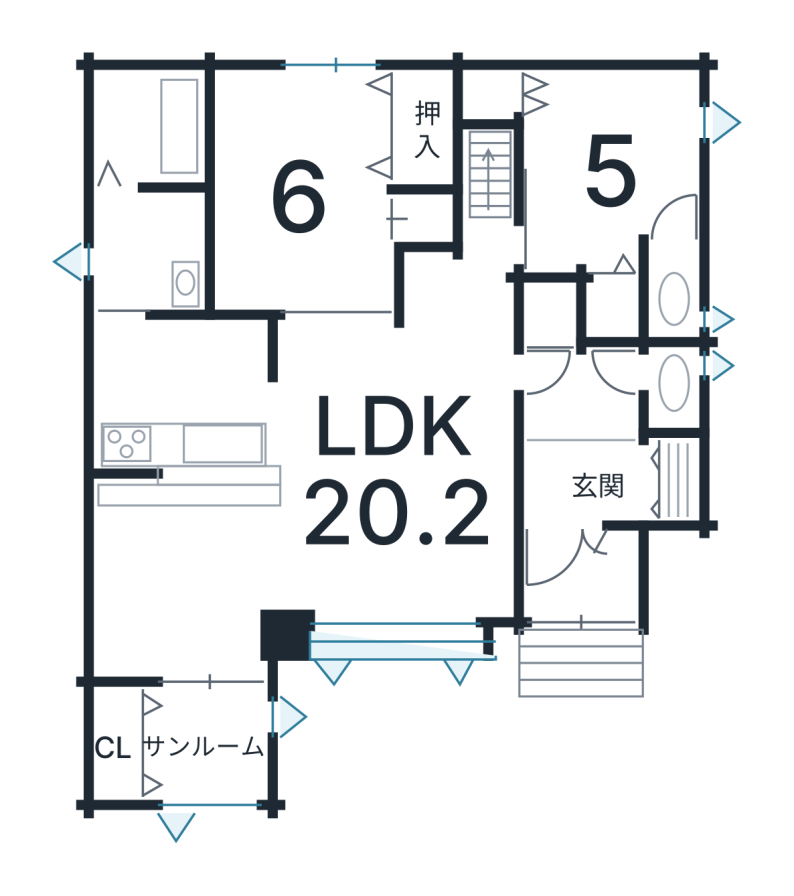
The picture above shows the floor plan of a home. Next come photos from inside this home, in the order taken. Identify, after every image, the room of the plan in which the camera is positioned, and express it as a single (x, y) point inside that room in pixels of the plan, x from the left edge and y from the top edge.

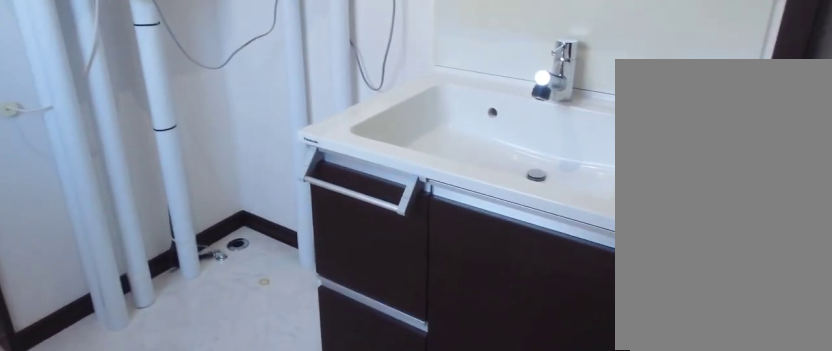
(143, 269)
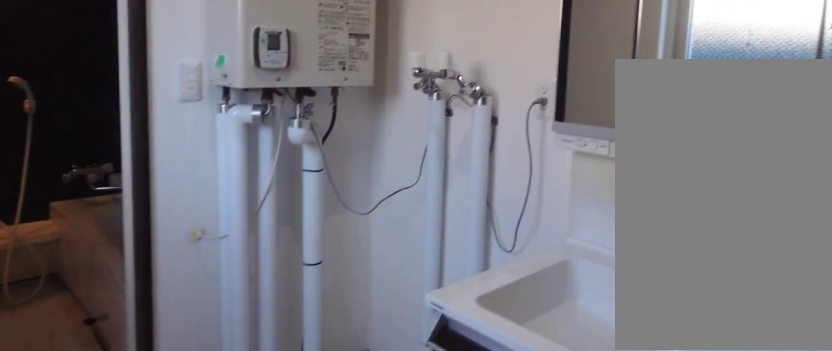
(143, 269)
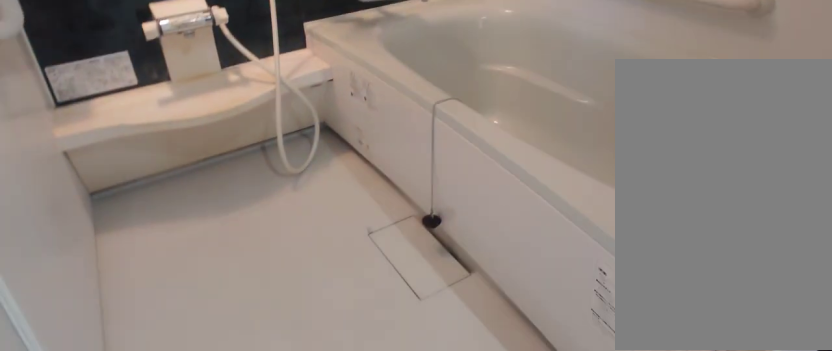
(135, 140)
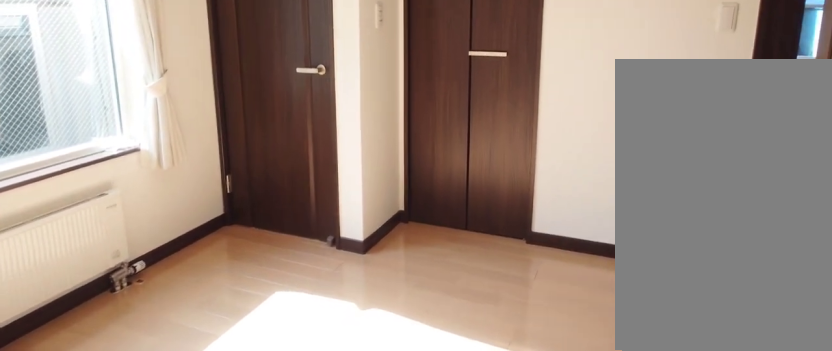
(640, 92)
